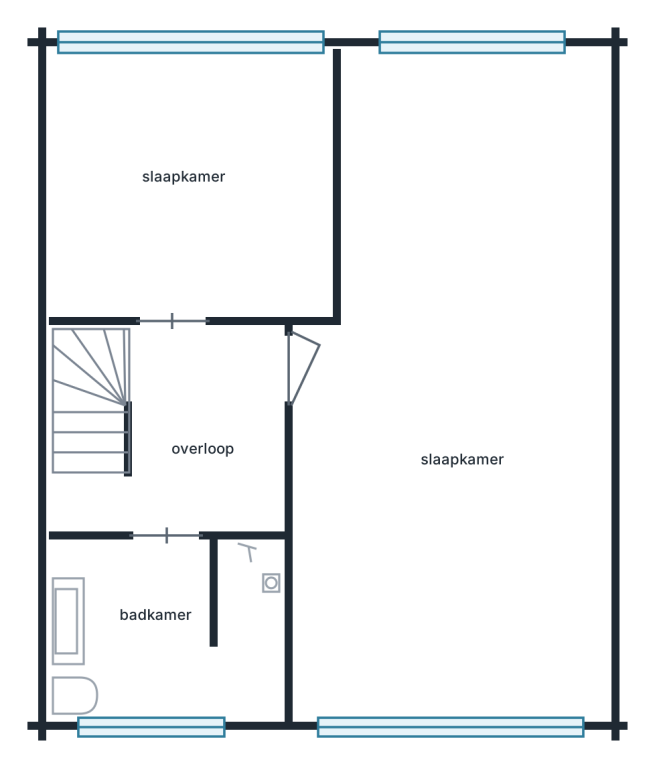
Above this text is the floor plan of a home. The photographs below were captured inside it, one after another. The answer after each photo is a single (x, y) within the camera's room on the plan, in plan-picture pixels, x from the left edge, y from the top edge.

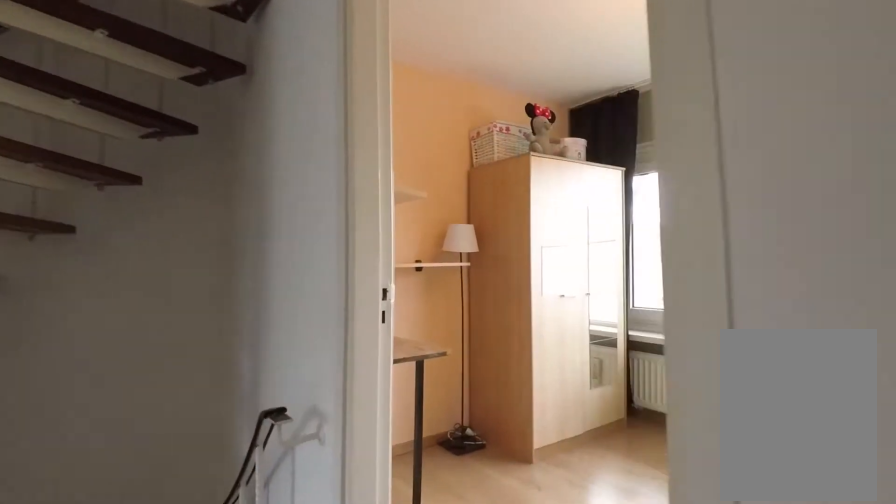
(192, 439)
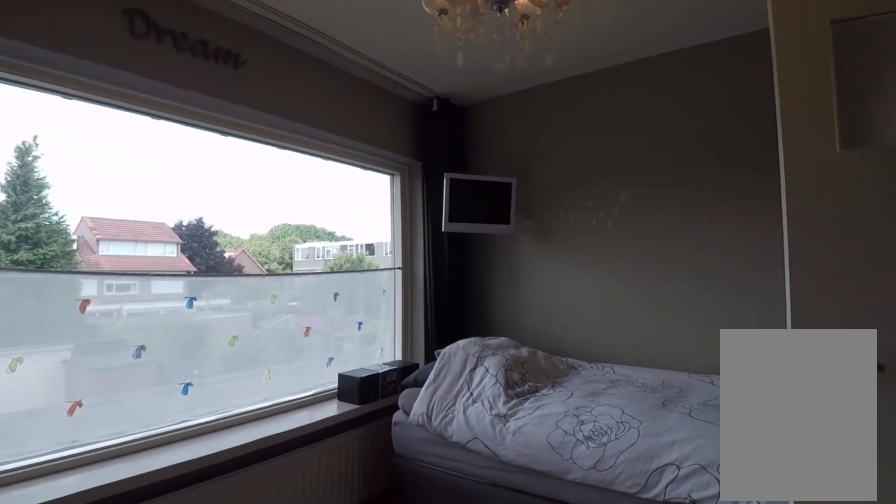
(190, 179)
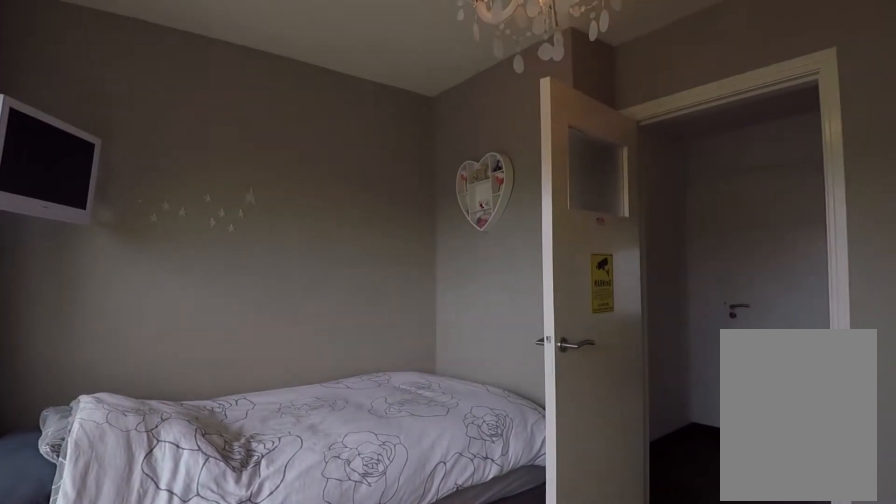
(190, 179)
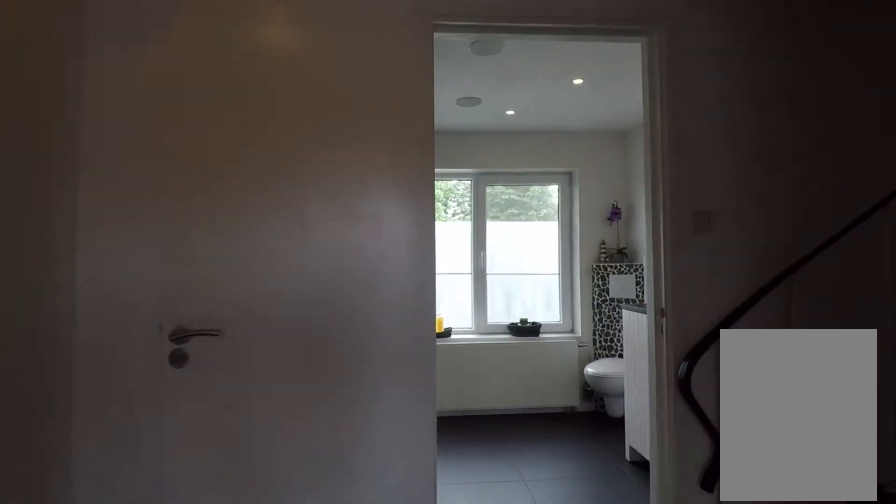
(193, 439)
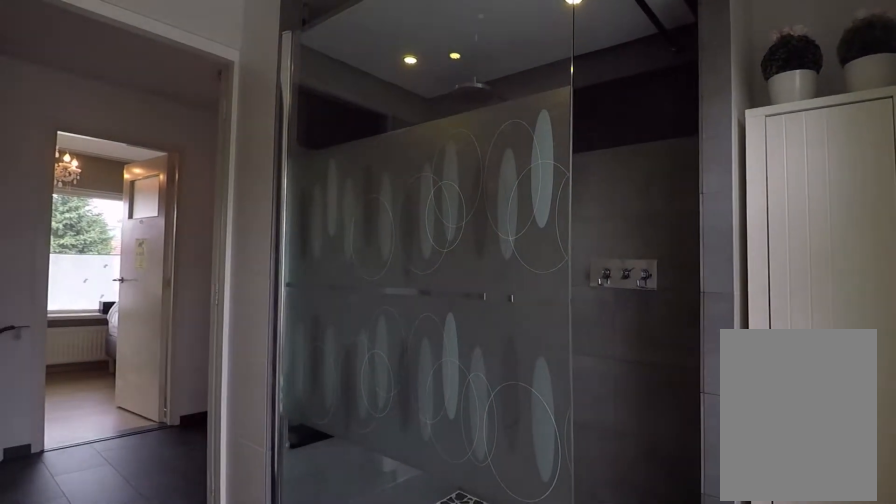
(167, 630)
